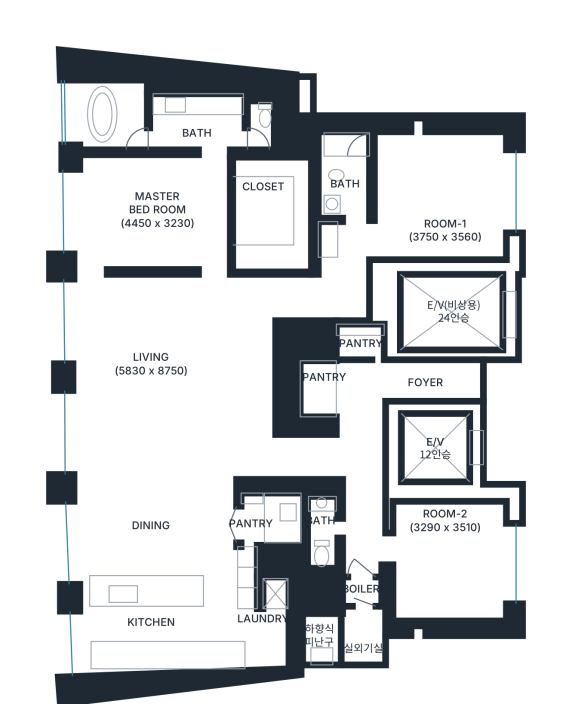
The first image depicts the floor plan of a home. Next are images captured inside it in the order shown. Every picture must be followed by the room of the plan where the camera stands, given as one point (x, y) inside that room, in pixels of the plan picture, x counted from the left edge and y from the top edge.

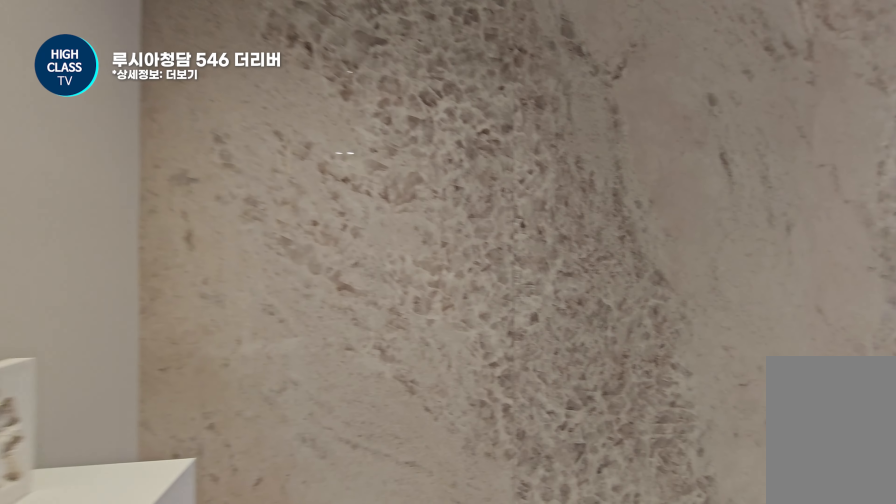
(320, 294)
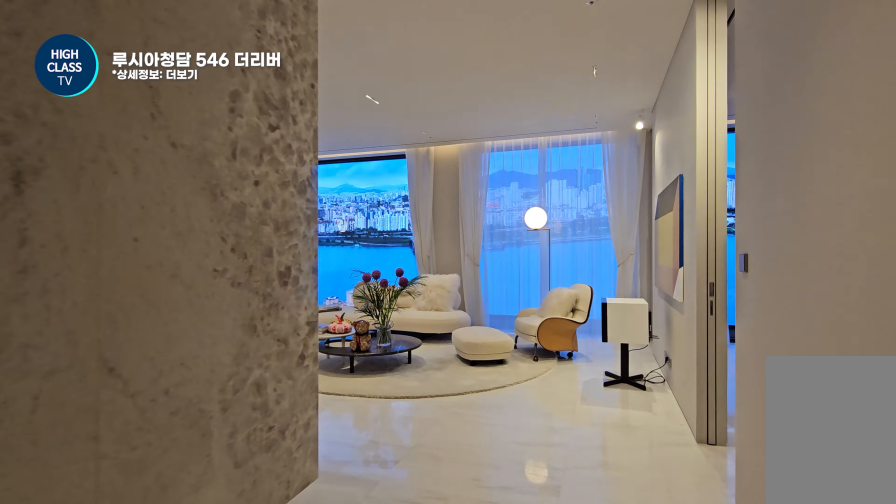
(320, 294)
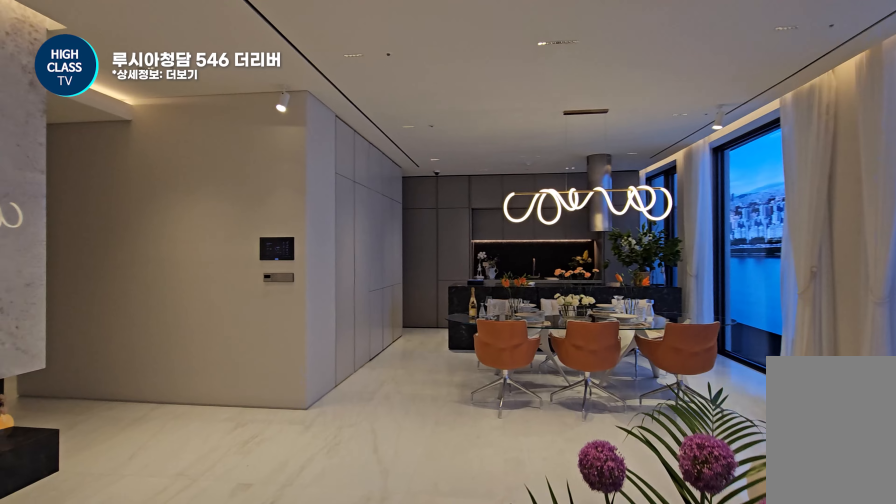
(171, 371)
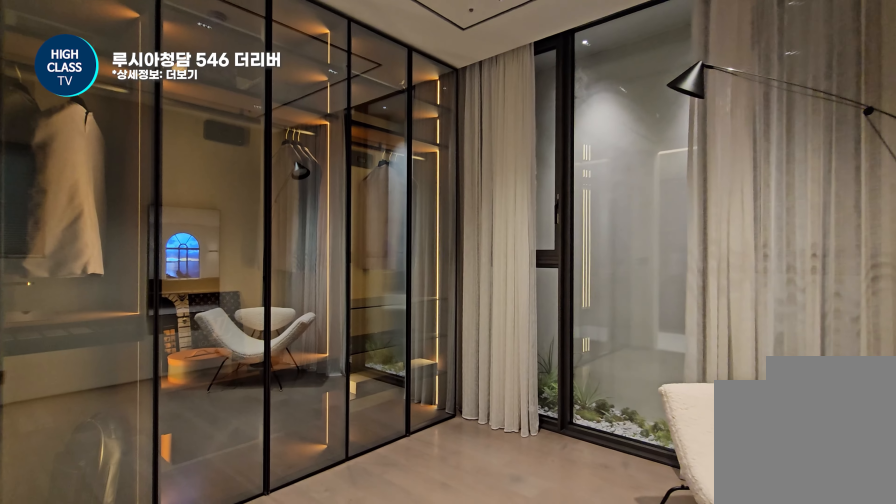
(447, 559)
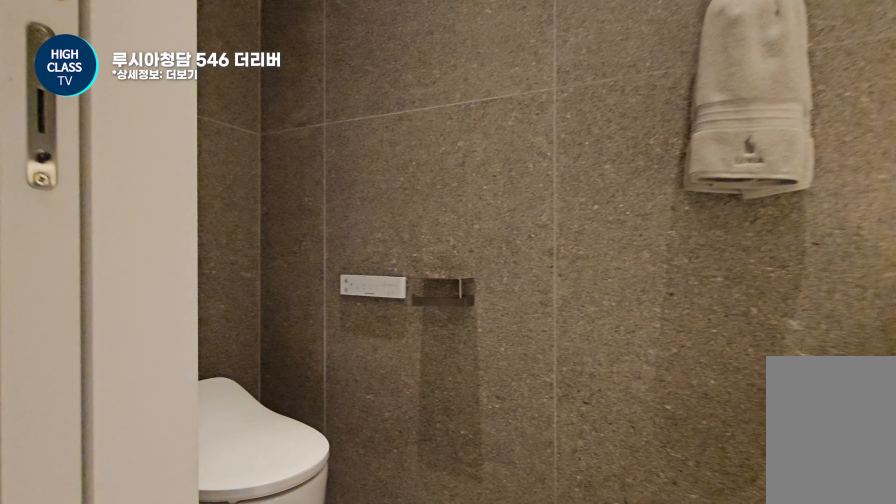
(323, 527)
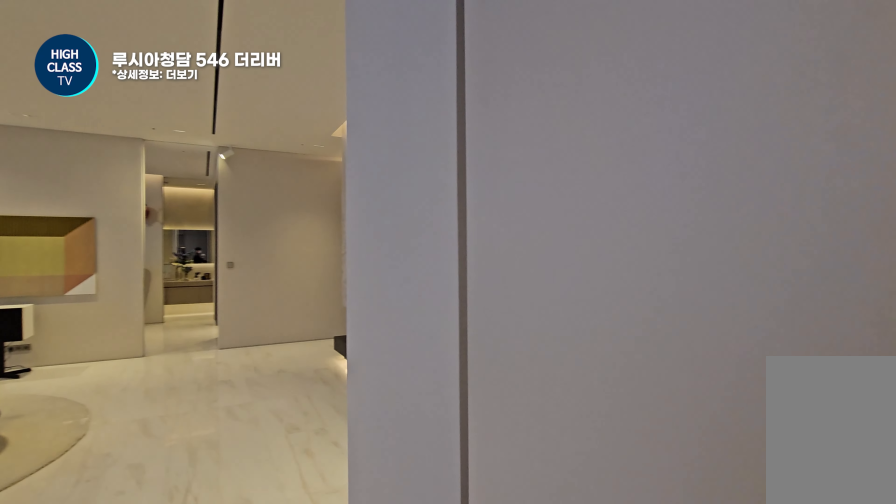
(178, 556)
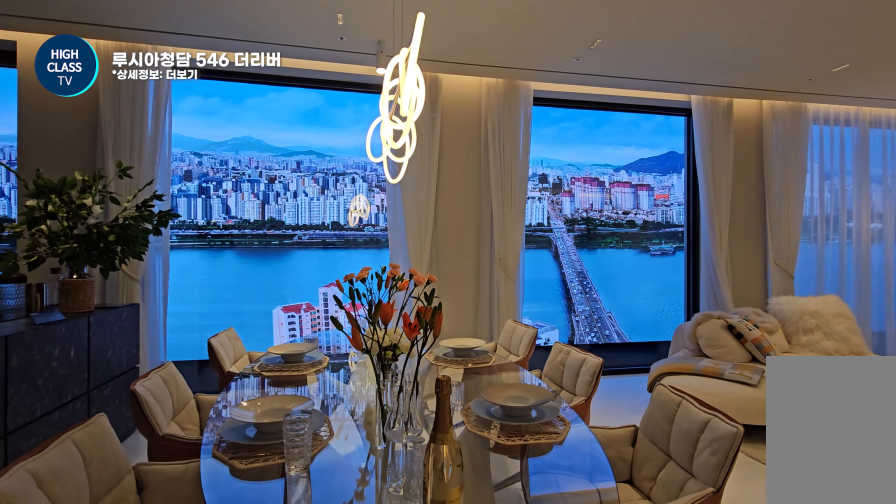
(178, 556)
